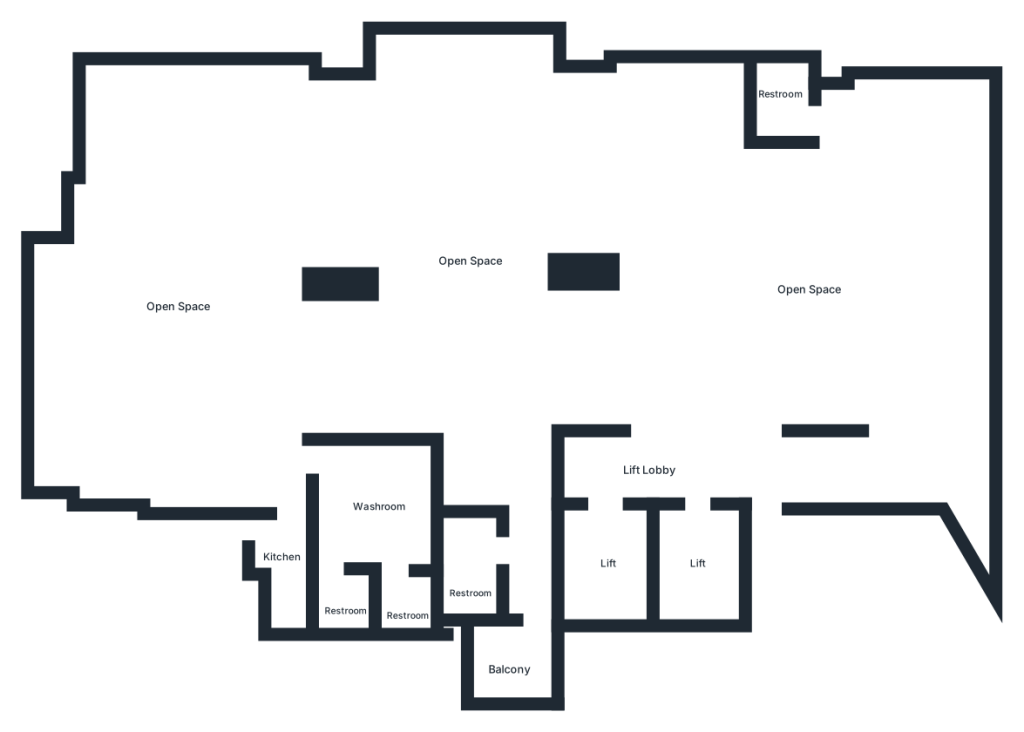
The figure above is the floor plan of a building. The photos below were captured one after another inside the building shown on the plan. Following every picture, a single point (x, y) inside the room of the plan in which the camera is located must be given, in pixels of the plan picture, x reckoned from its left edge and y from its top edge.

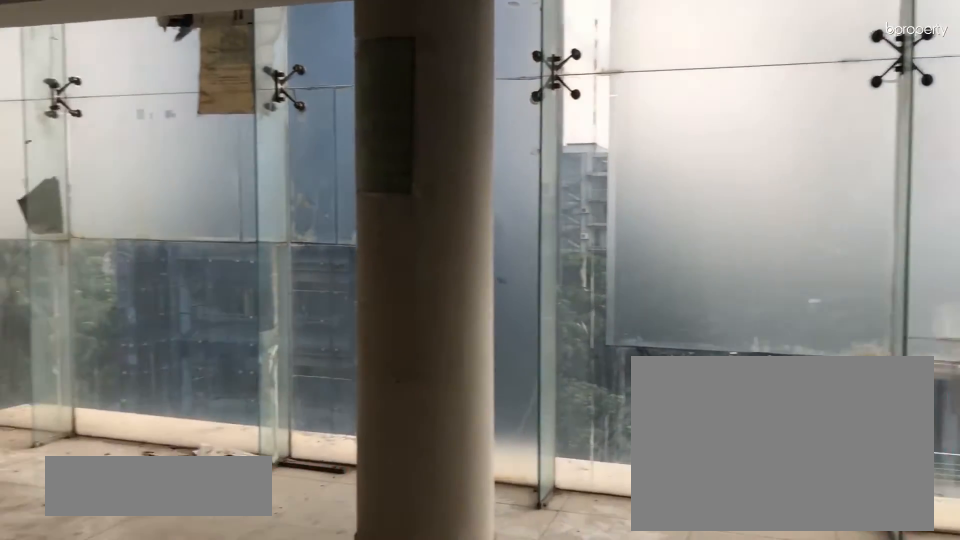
(926, 398)
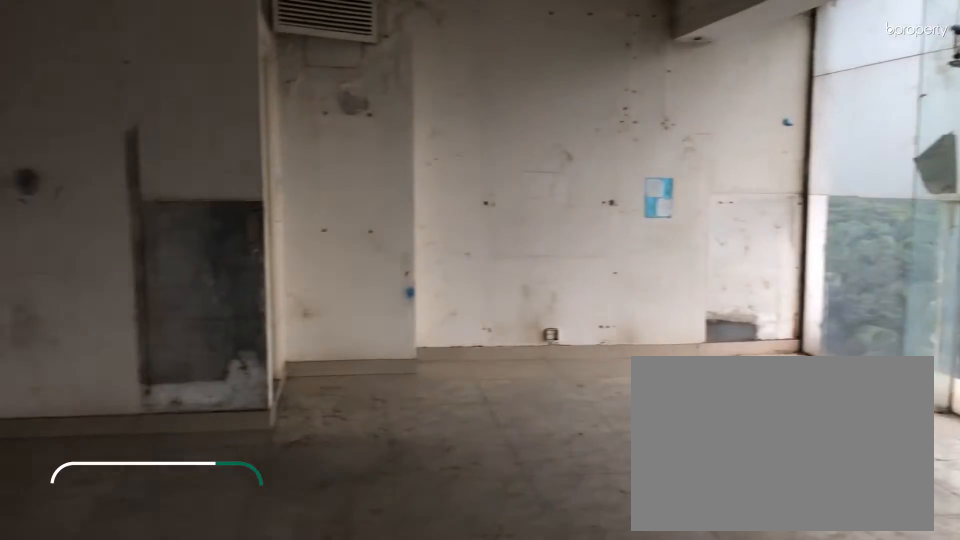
(834, 295)
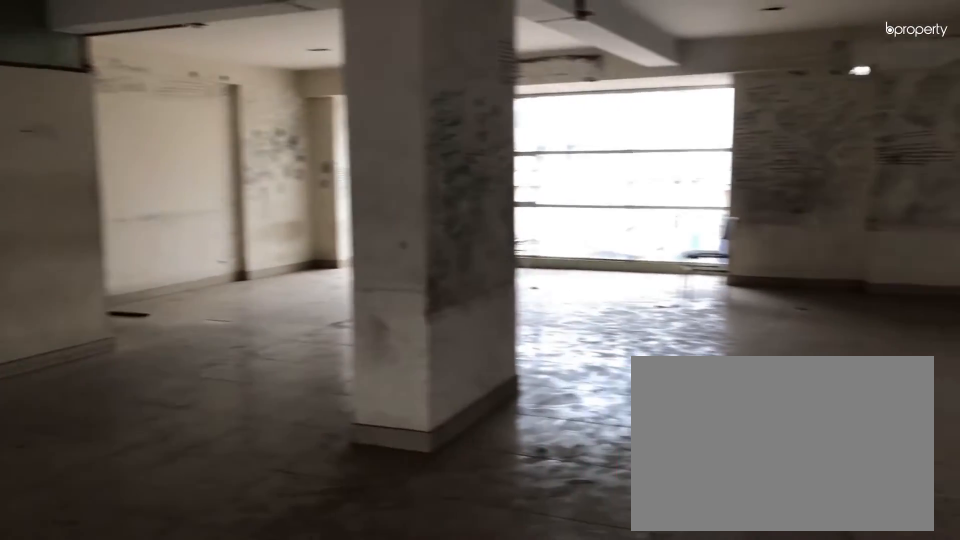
(469, 289)
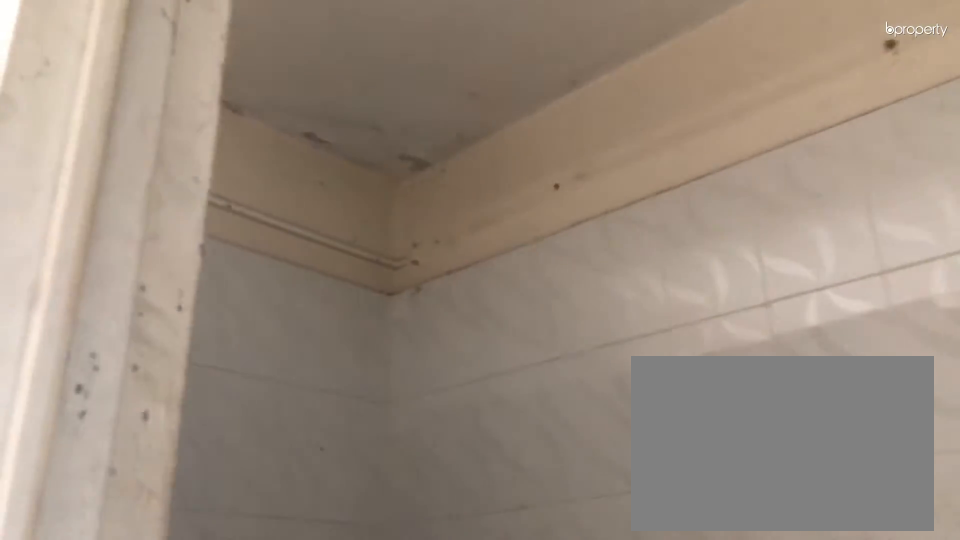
(469, 571)
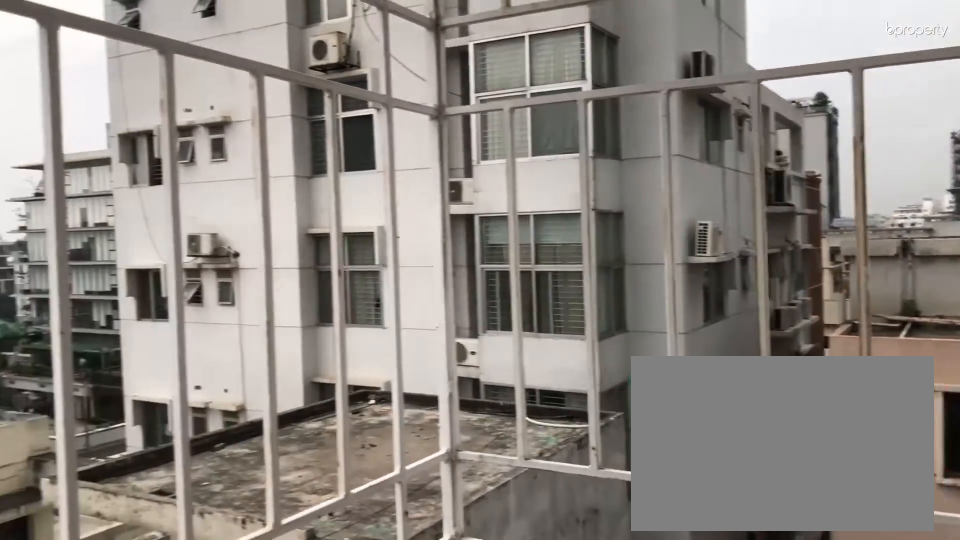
(507, 666)
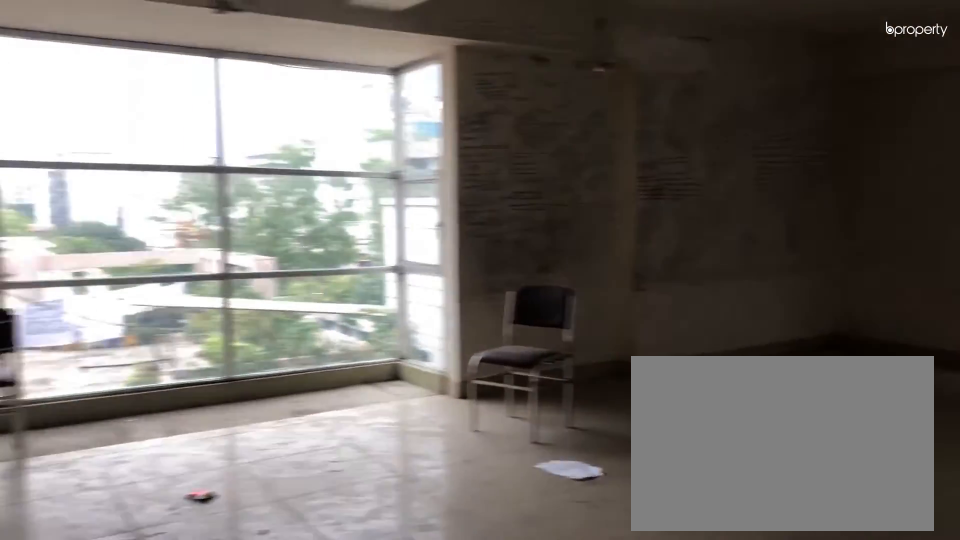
(196, 358)
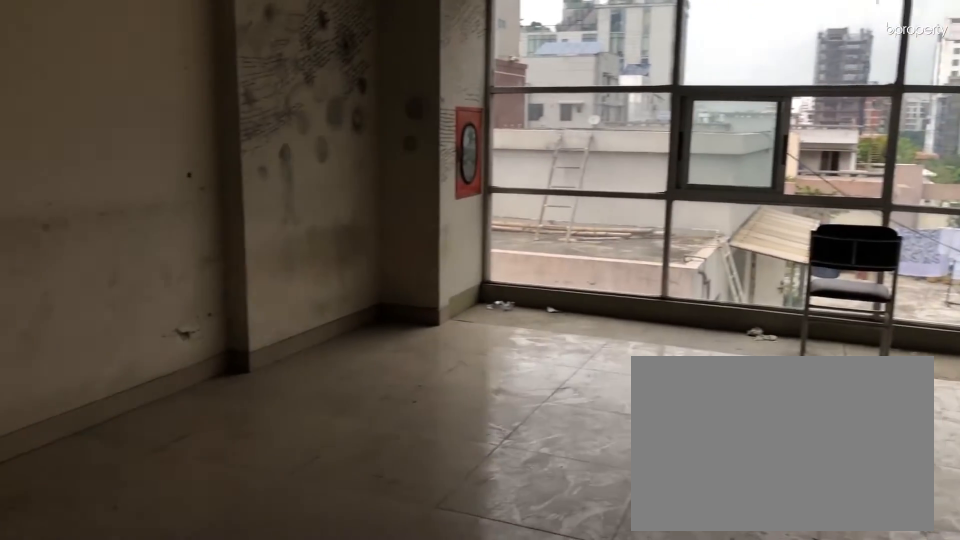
(196, 358)
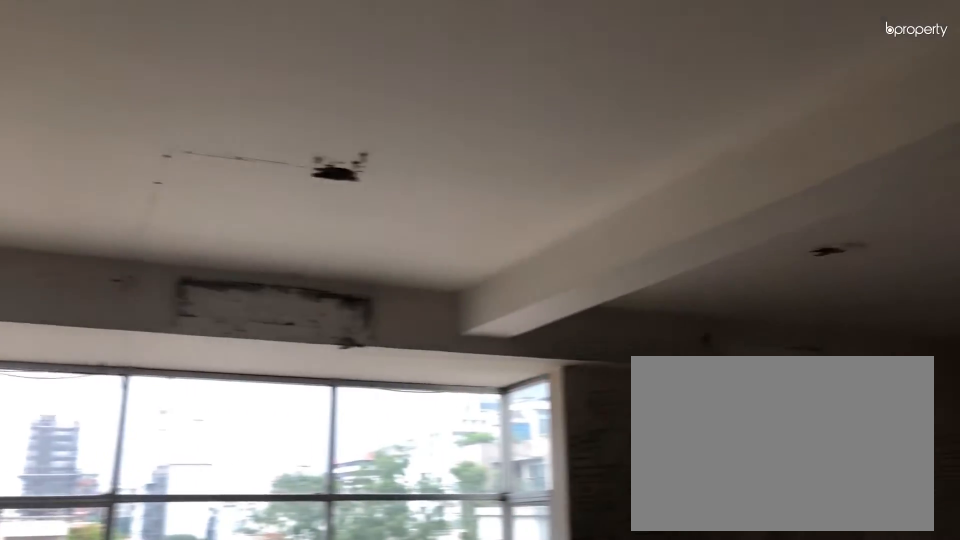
(165, 349)
